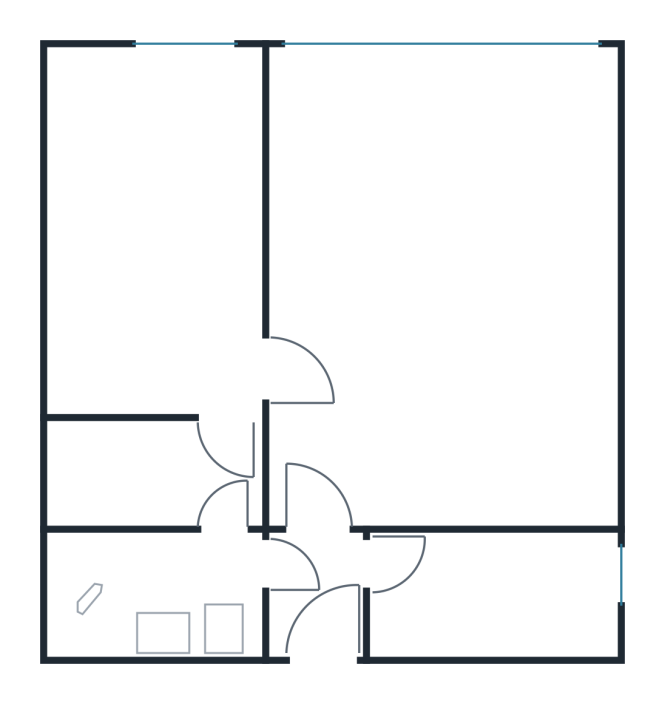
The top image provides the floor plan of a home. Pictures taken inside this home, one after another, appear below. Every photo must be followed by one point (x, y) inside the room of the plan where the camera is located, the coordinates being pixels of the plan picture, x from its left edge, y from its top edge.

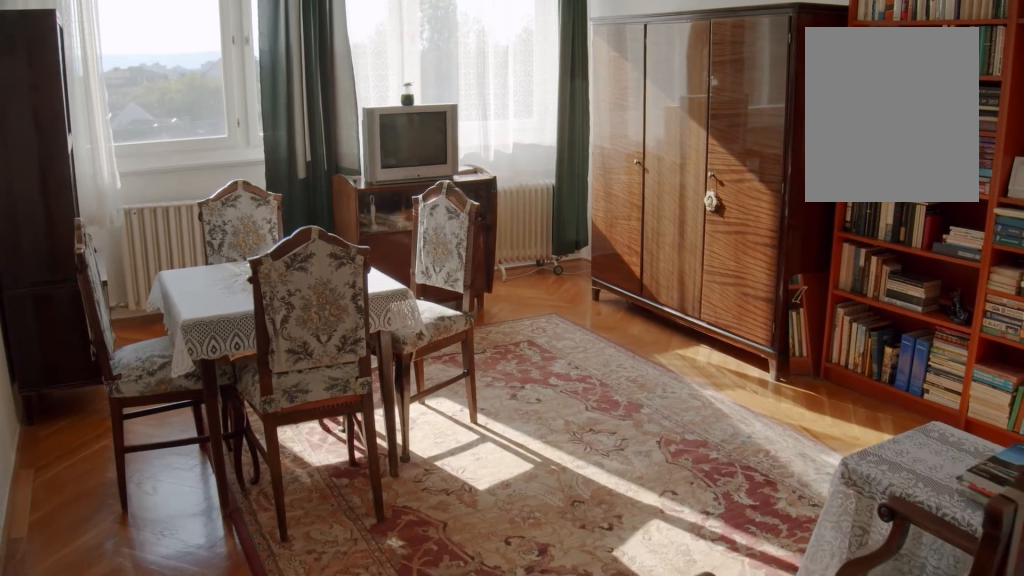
(420, 300)
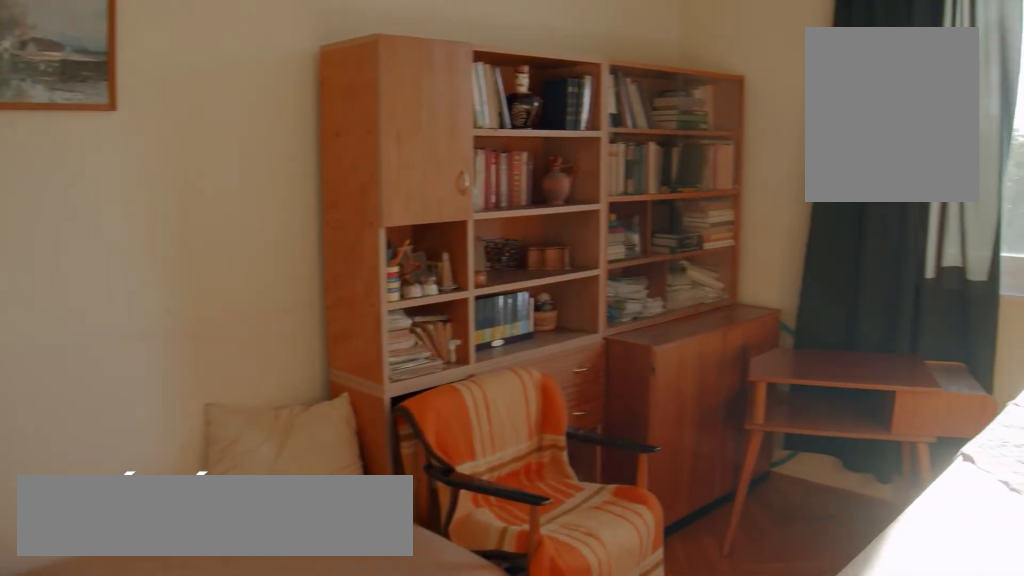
(186, 334)
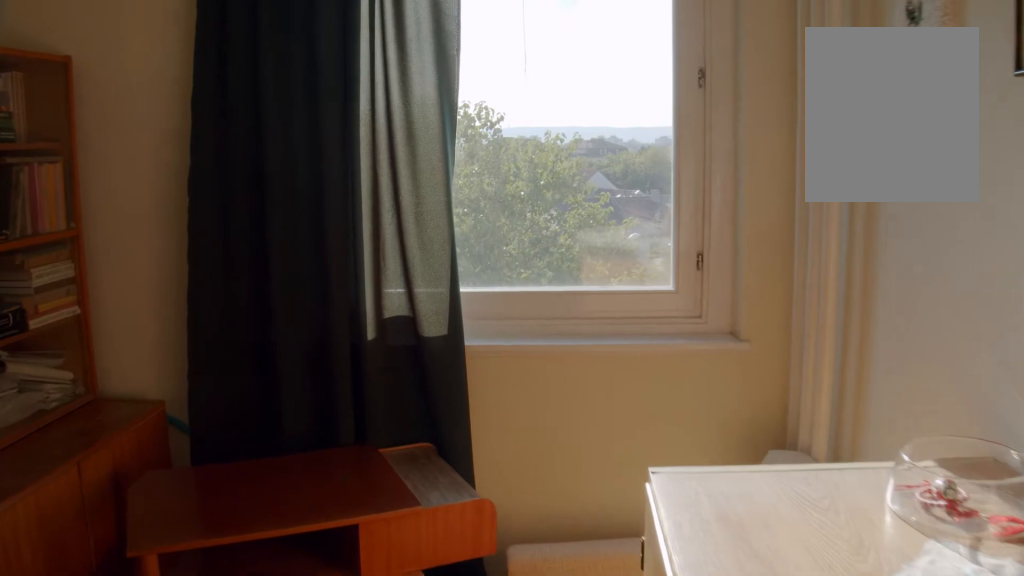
(186, 334)
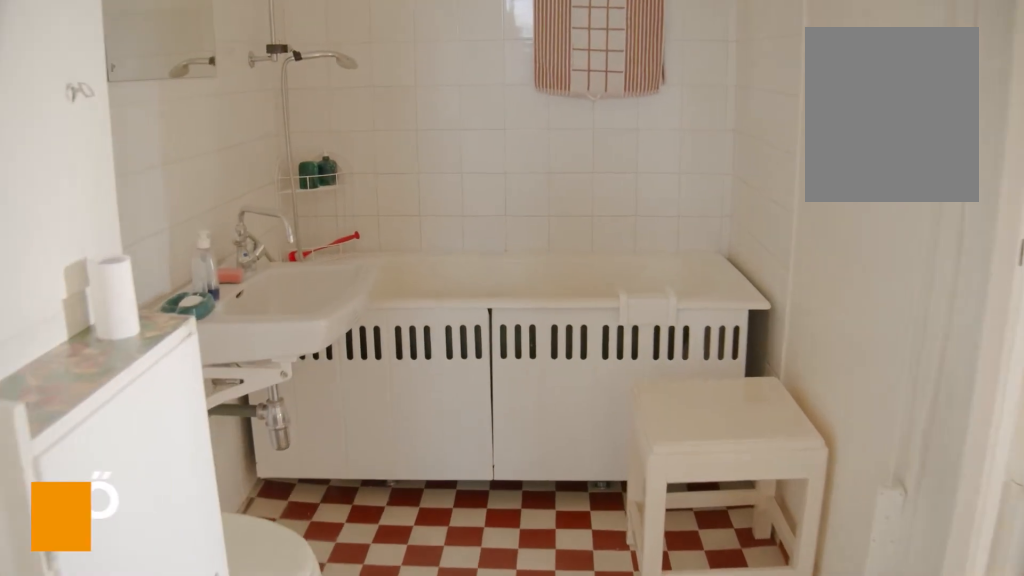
(147, 591)
